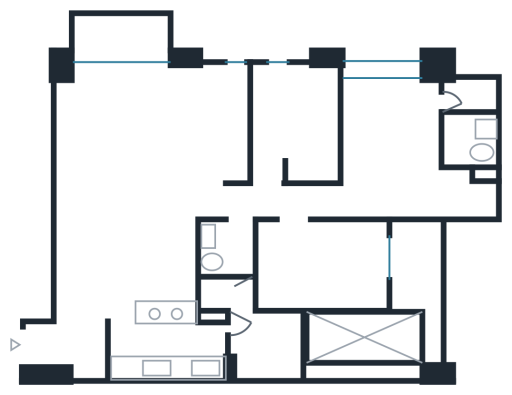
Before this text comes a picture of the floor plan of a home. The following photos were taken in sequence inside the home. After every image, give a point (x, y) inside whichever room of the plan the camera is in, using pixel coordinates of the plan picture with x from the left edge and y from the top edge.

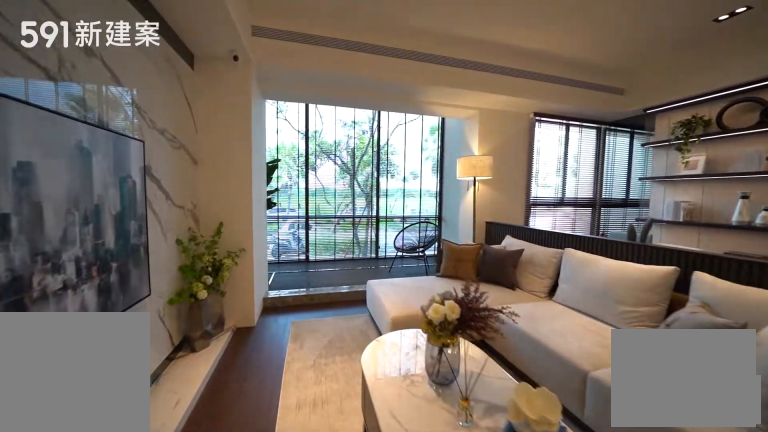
(113, 136)
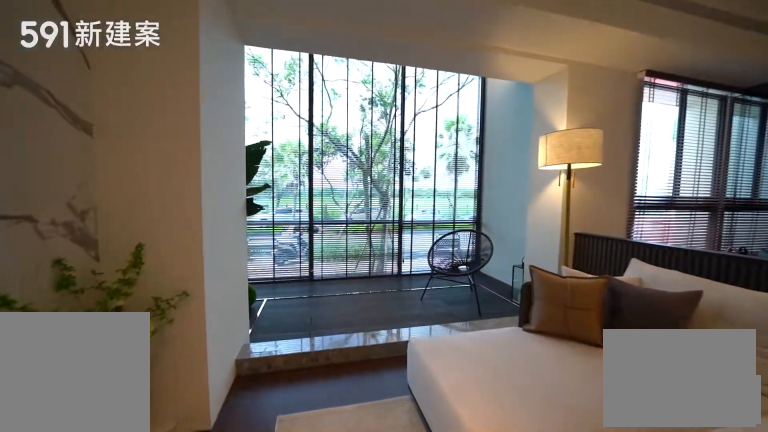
(113, 136)
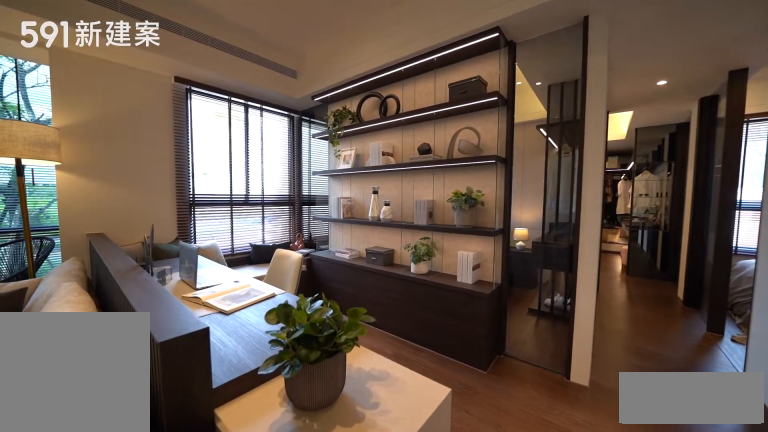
(214, 122)
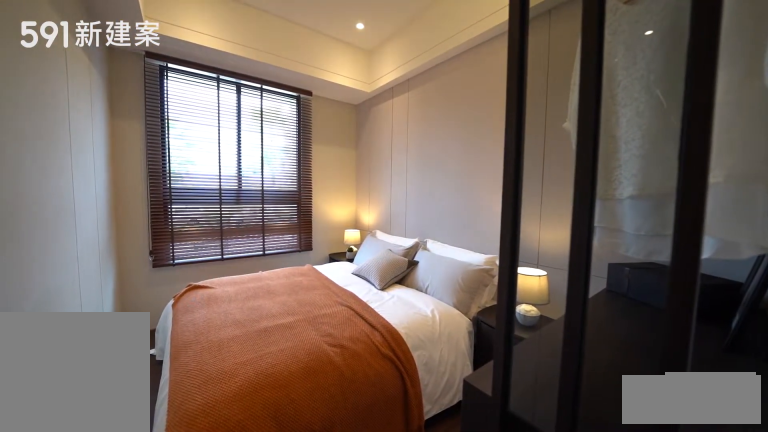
(296, 120)
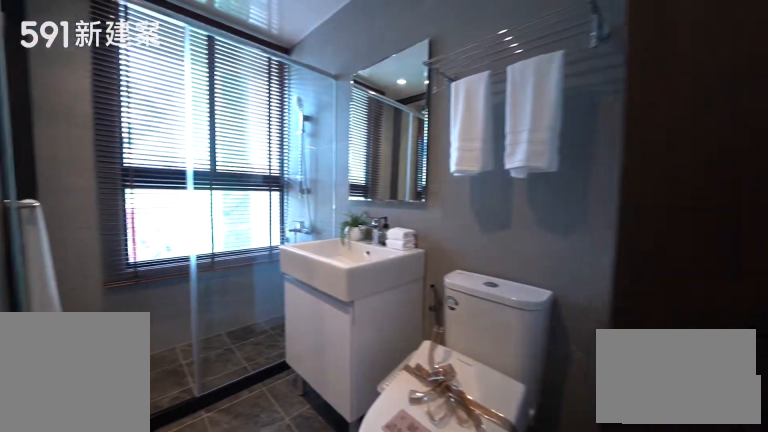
(471, 119)
